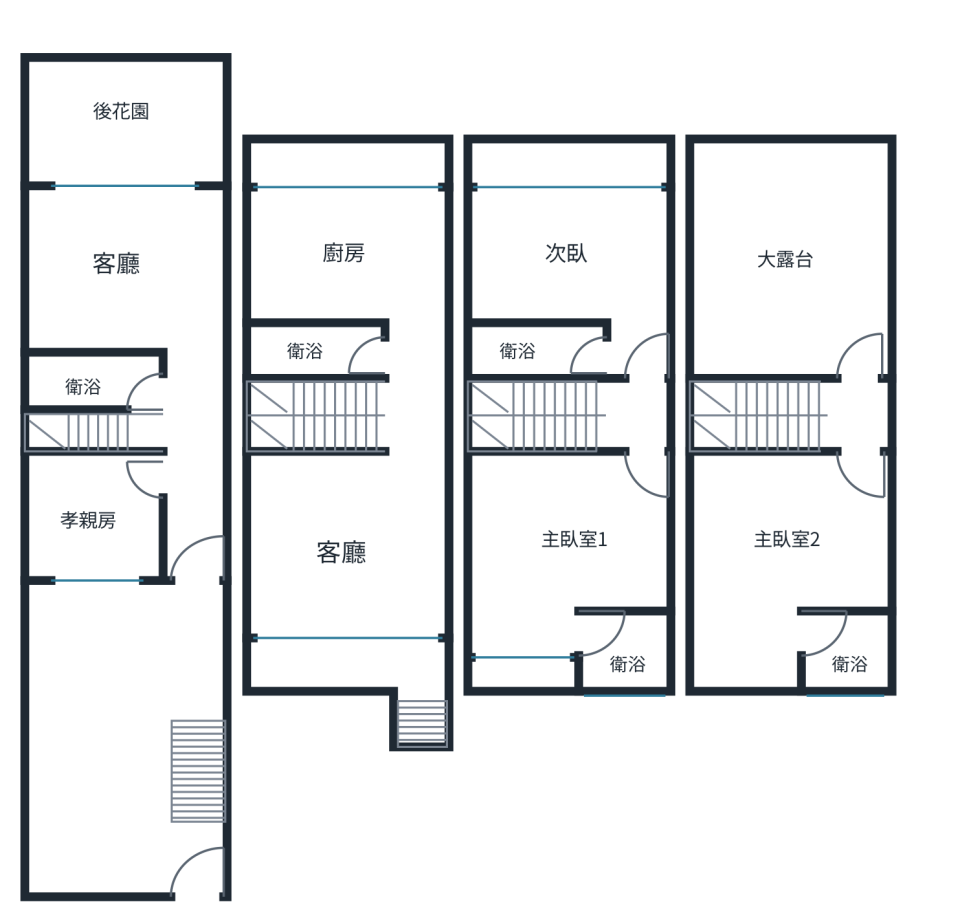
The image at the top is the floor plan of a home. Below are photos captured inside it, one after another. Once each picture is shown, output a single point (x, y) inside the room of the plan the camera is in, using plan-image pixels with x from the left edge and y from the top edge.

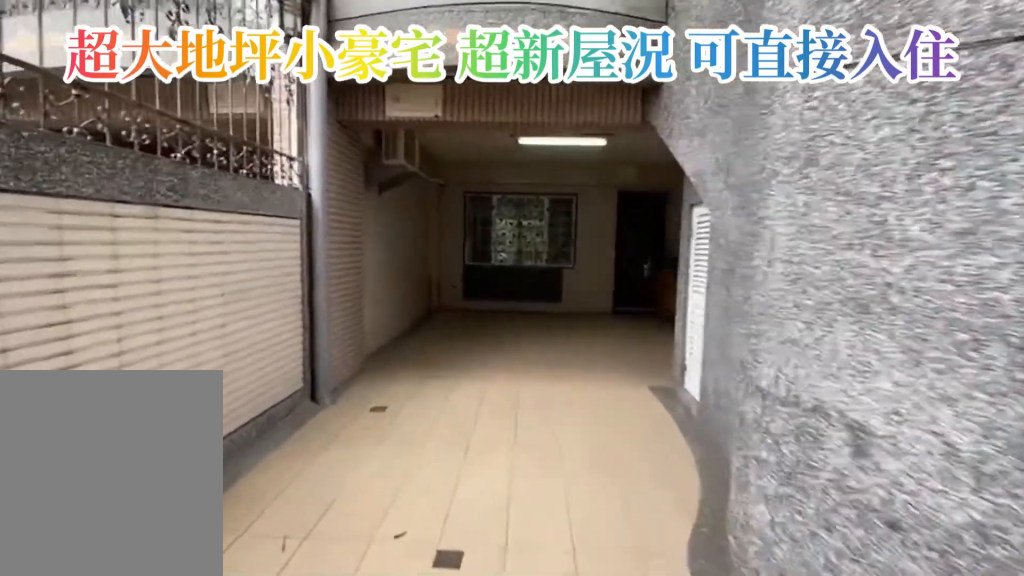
(101, 812)
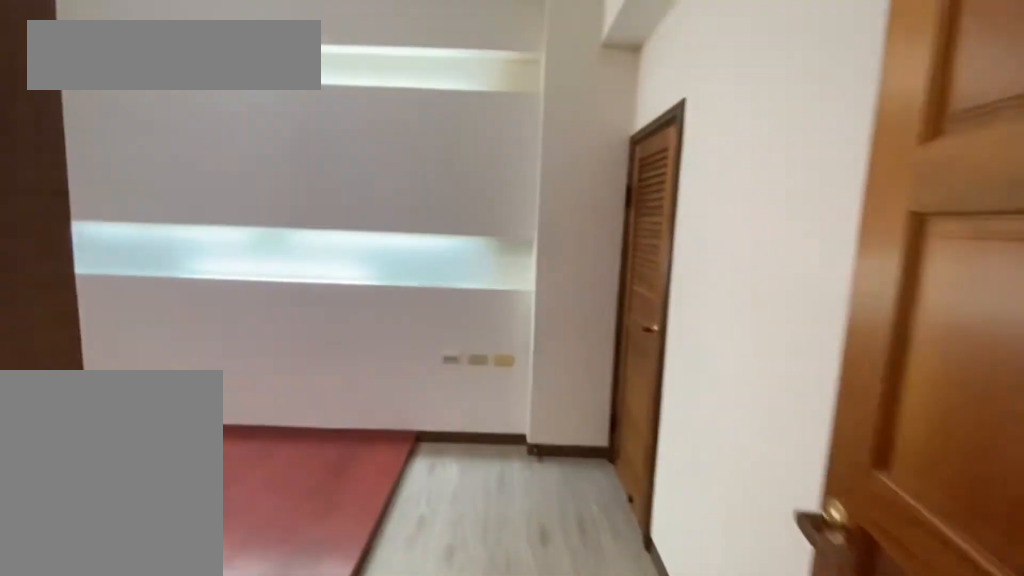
(102, 520)
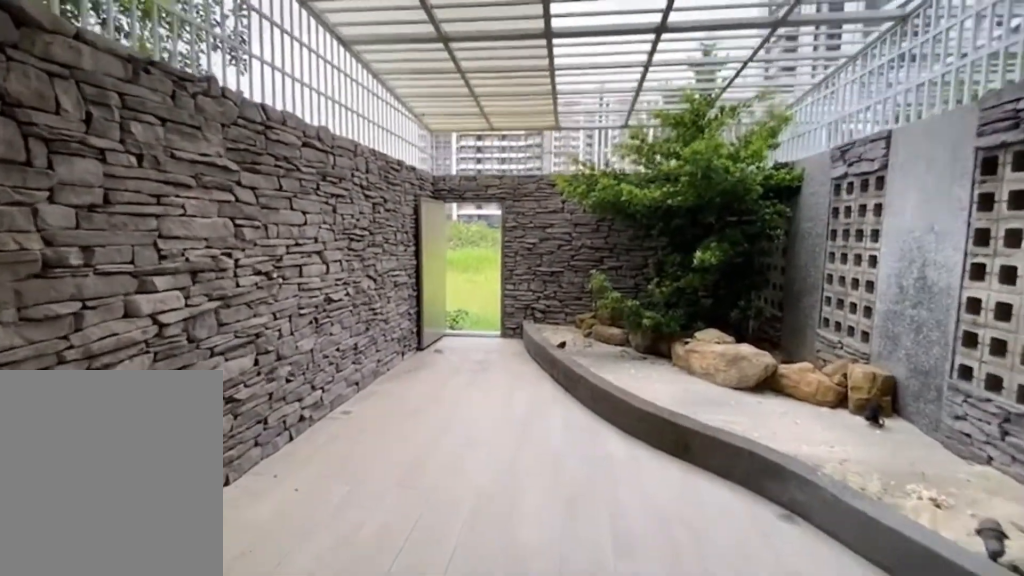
(102, 148)
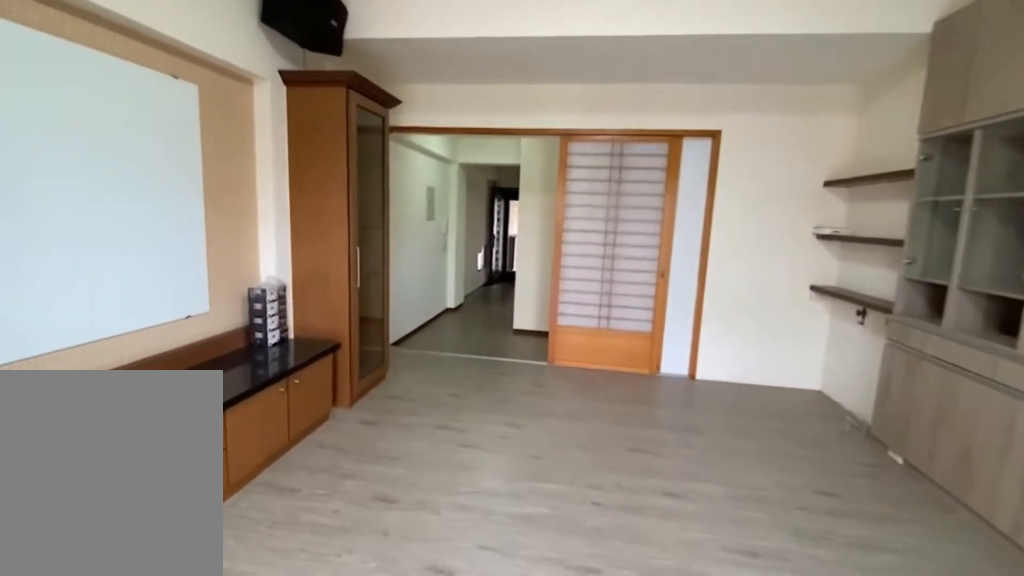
(102, 291)
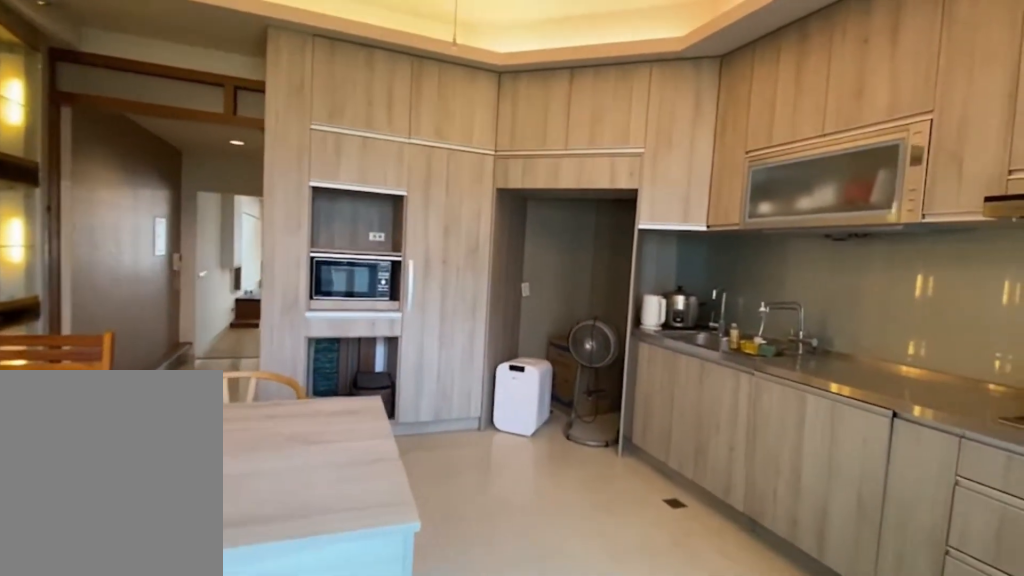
(352, 240)
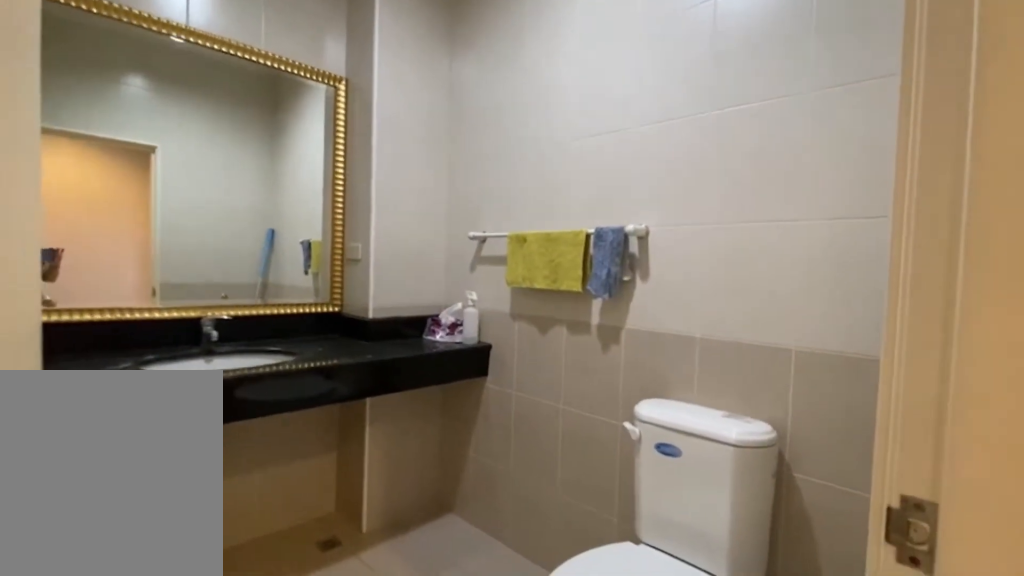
(320, 350)
